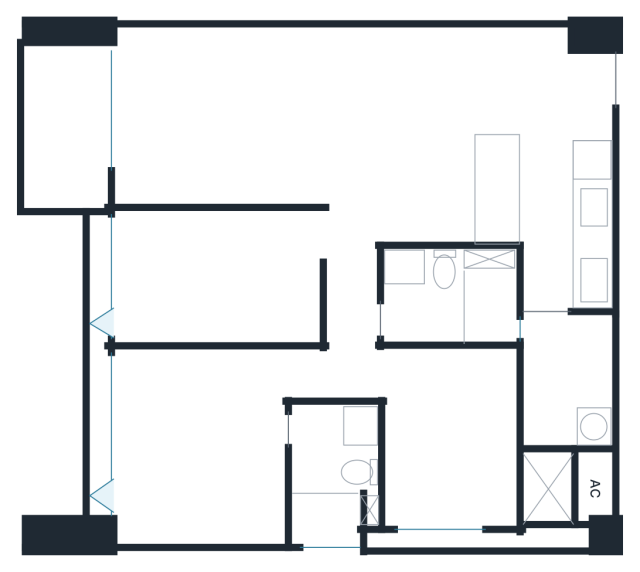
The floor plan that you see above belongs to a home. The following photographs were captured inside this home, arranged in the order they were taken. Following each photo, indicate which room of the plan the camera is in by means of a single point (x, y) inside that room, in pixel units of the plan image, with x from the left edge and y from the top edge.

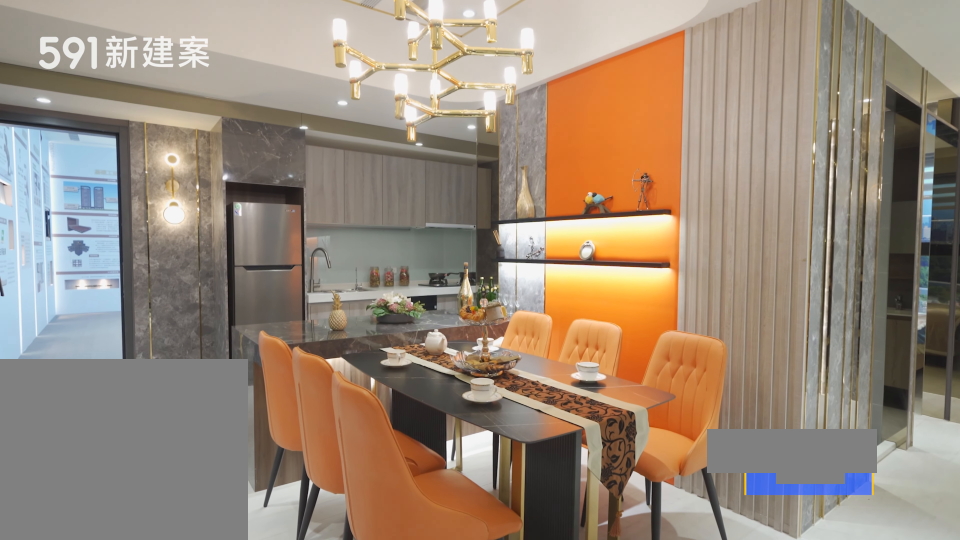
(441, 139)
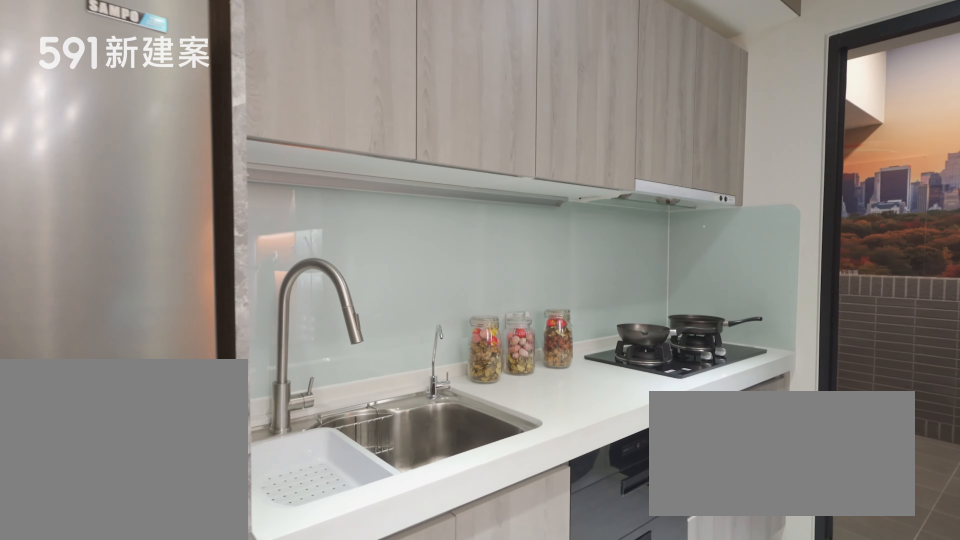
(568, 209)
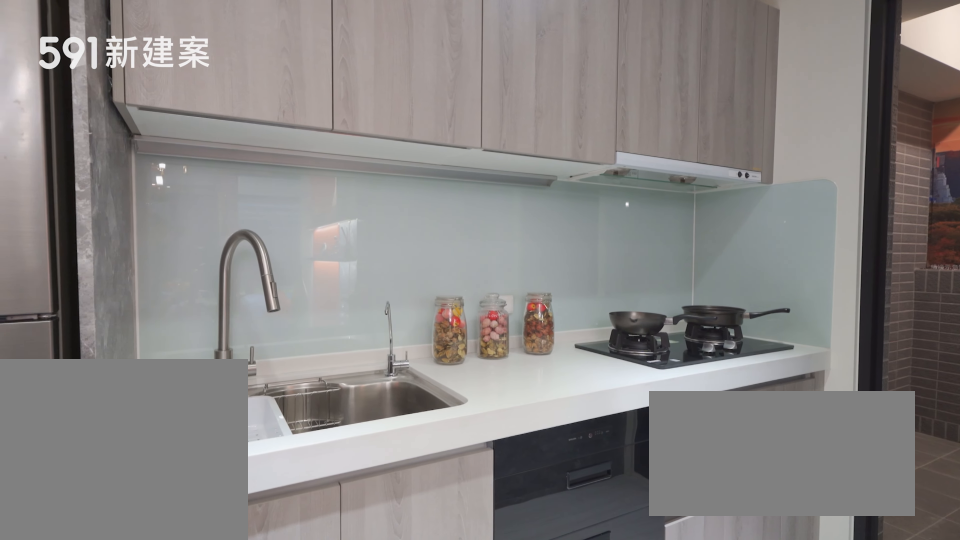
(568, 209)
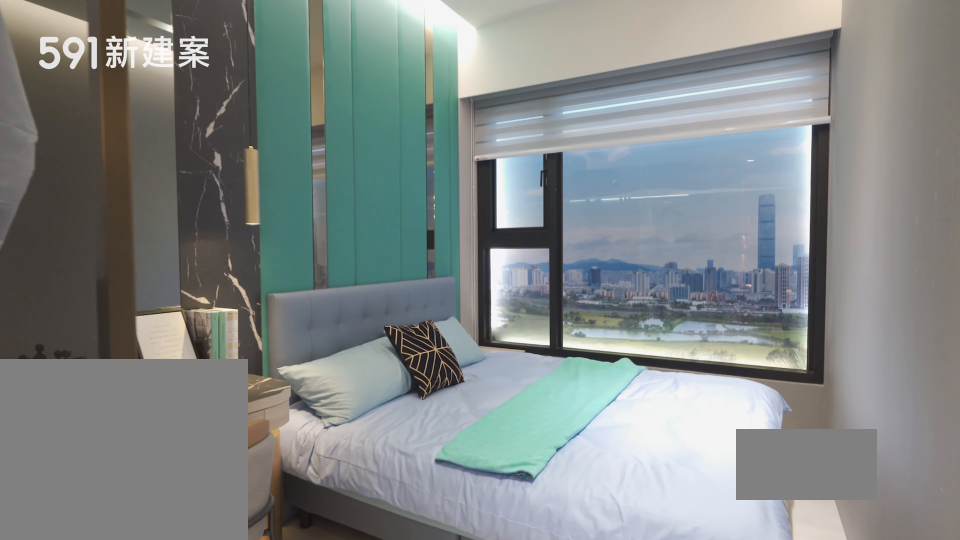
(213, 278)
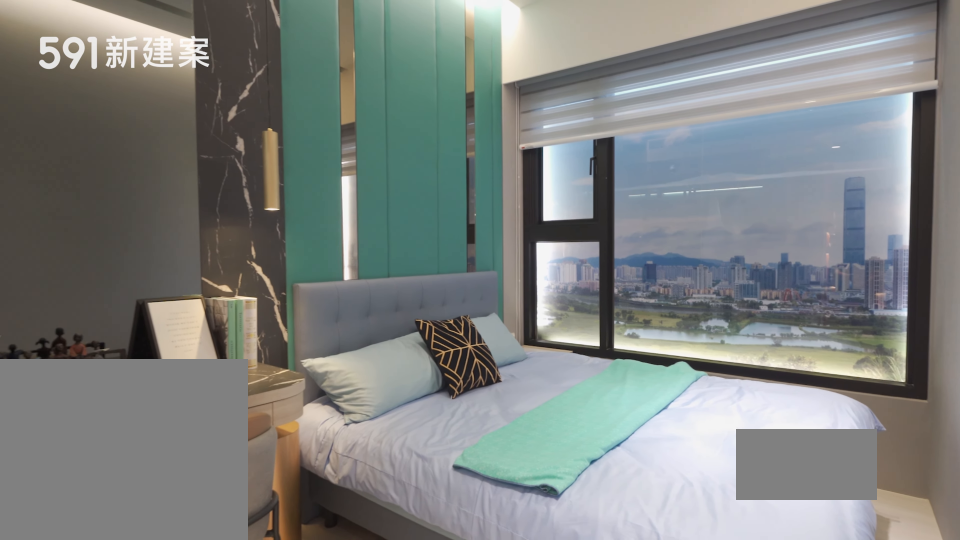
(213, 278)
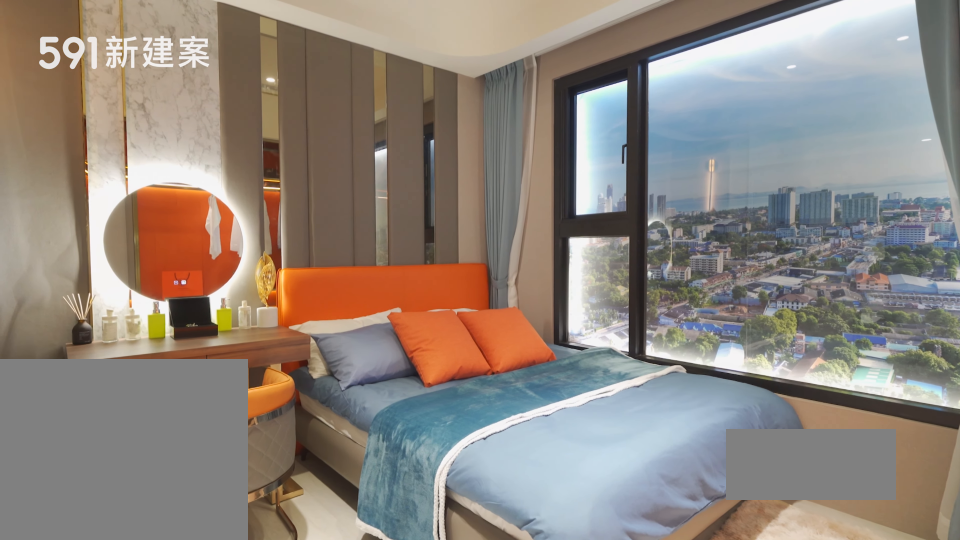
(202, 445)
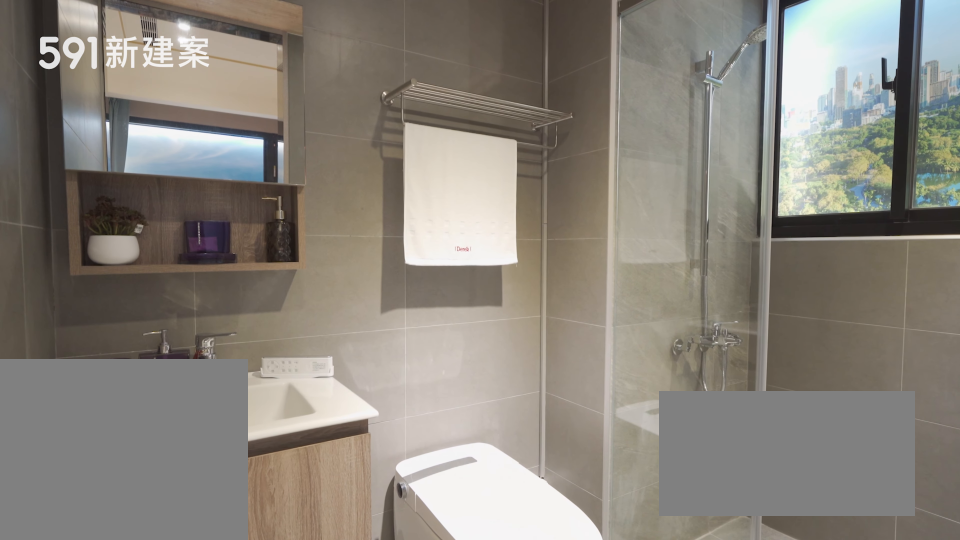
(335, 474)
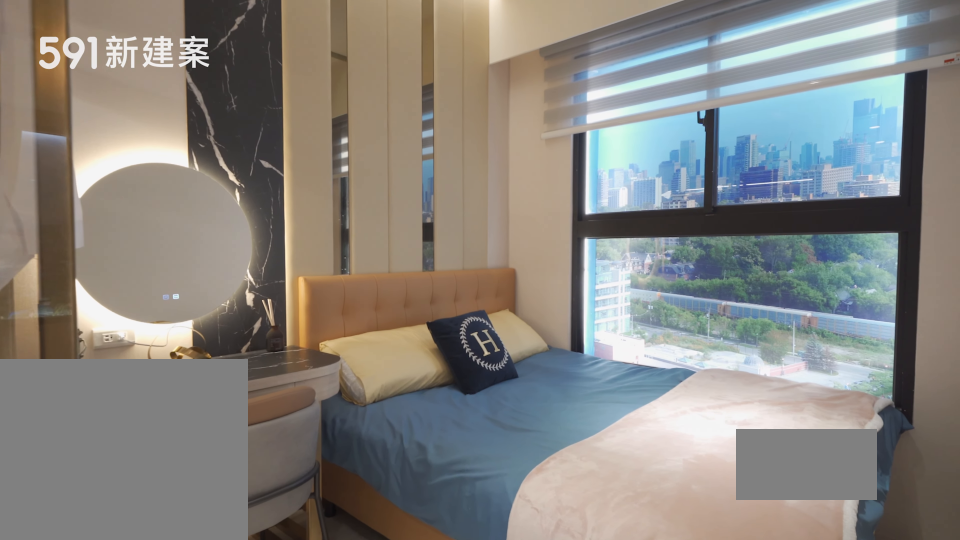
(449, 441)
